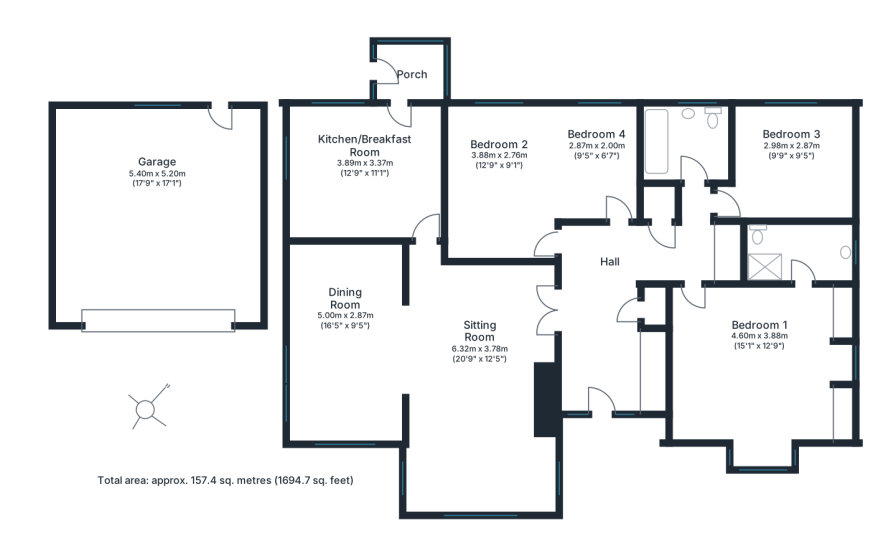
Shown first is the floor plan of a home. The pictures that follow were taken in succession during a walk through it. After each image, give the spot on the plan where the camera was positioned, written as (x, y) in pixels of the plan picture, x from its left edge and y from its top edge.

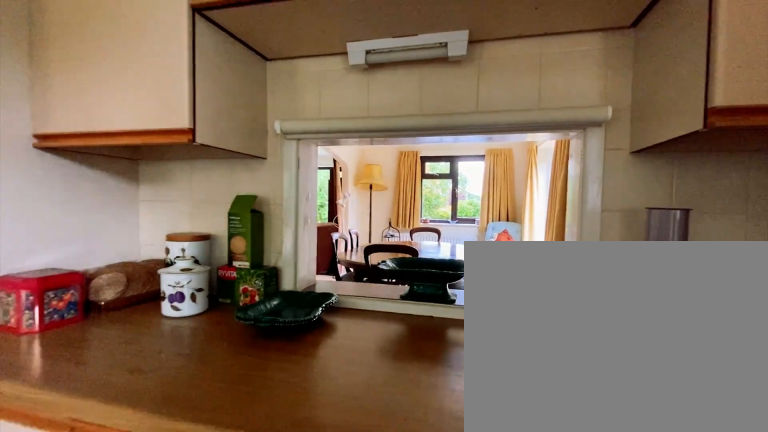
(317, 221)
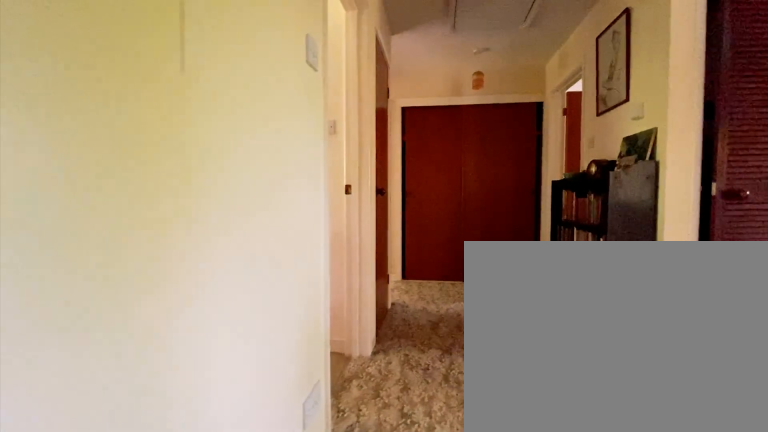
(560, 244)
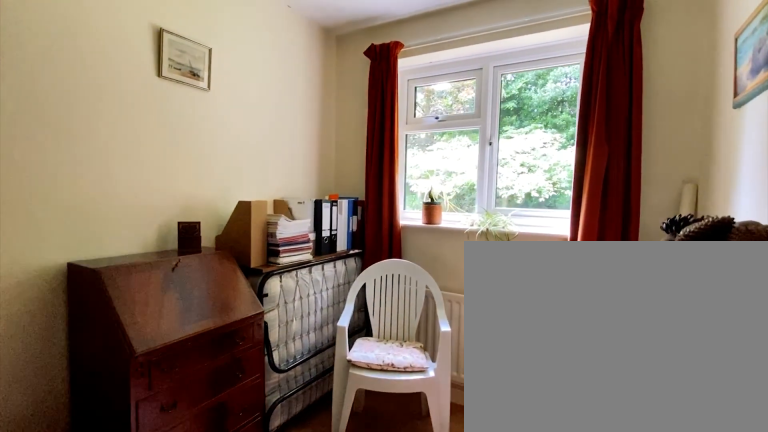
(596, 179)
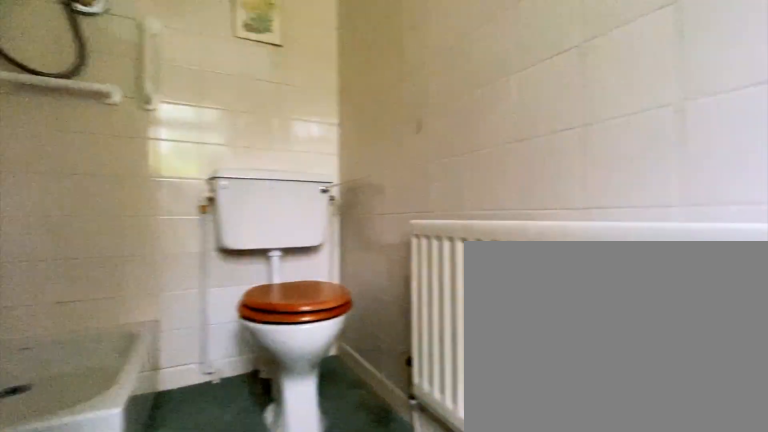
(805, 251)
